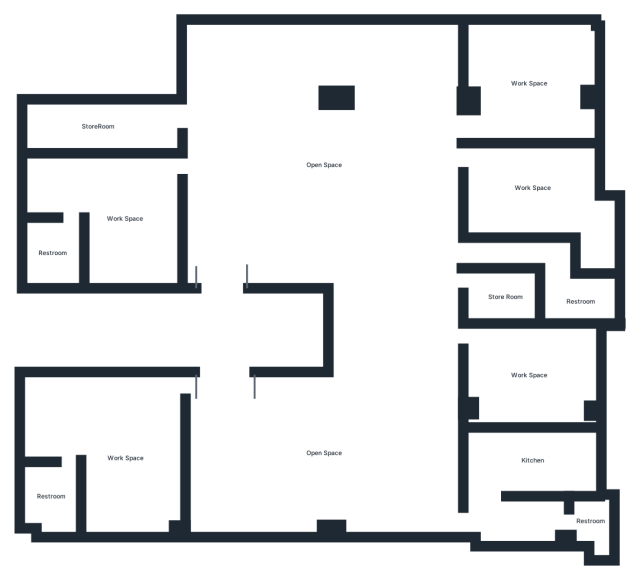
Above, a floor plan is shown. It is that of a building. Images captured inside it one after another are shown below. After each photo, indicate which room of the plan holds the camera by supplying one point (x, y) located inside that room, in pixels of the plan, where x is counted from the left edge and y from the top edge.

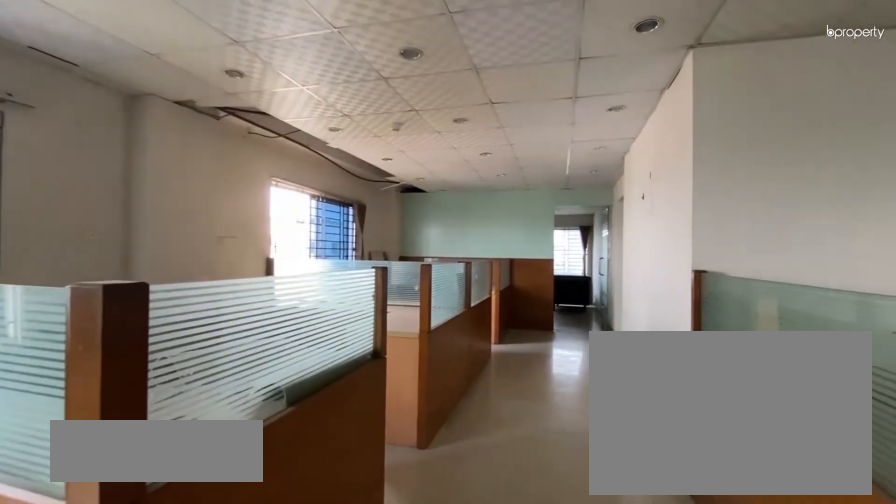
(329, 457)
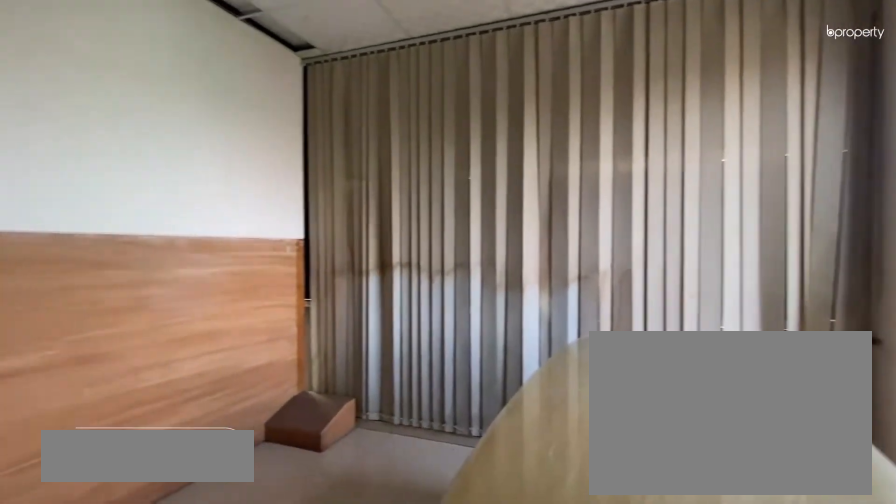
(526, 82)
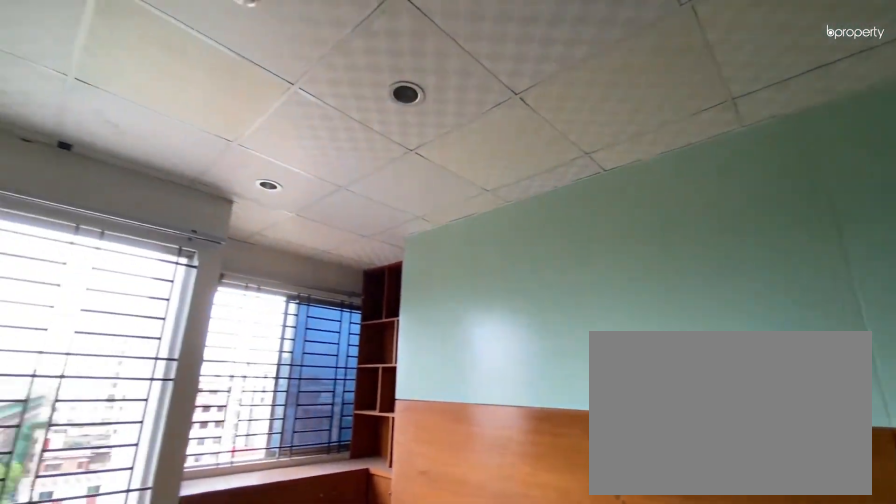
(532, 190)
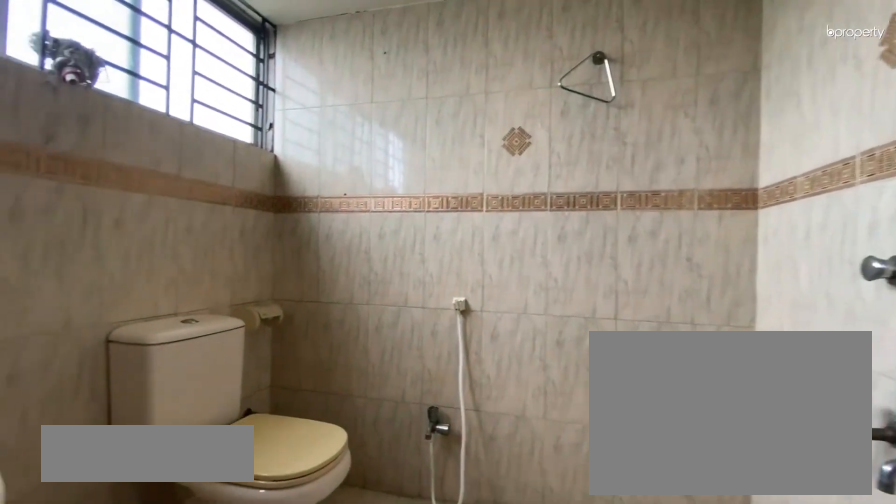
(578, 303)
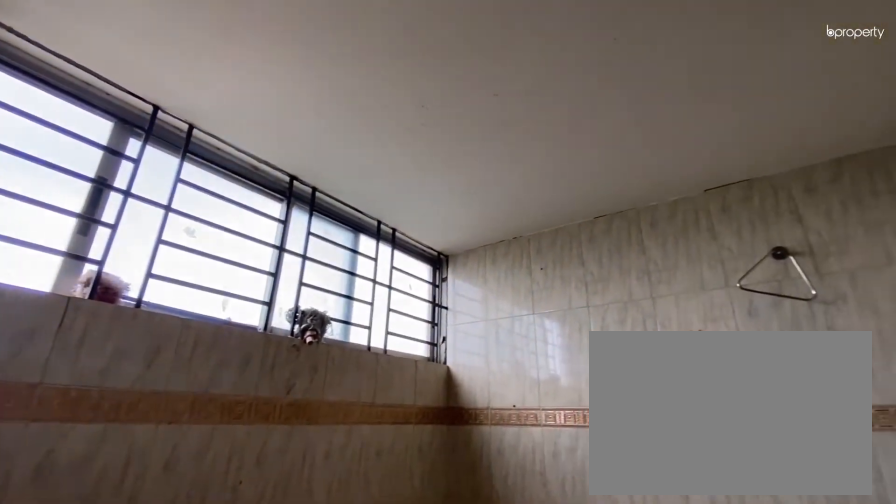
(578, 303)
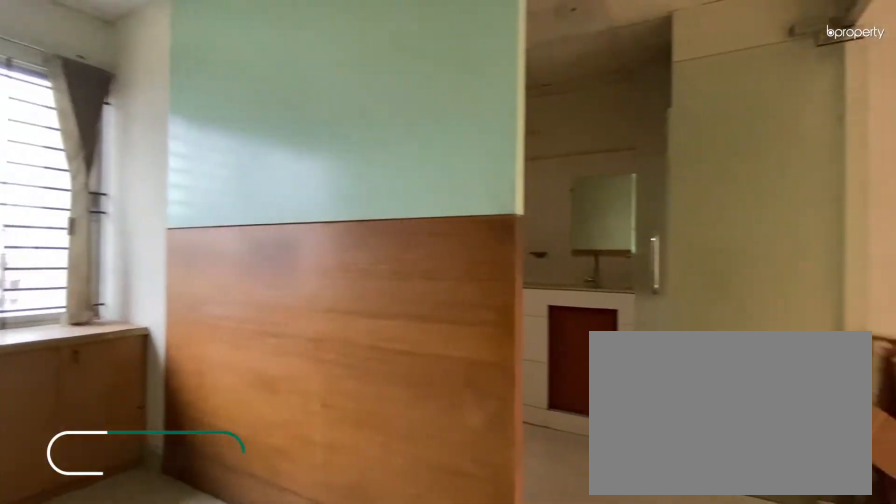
(531, 462)
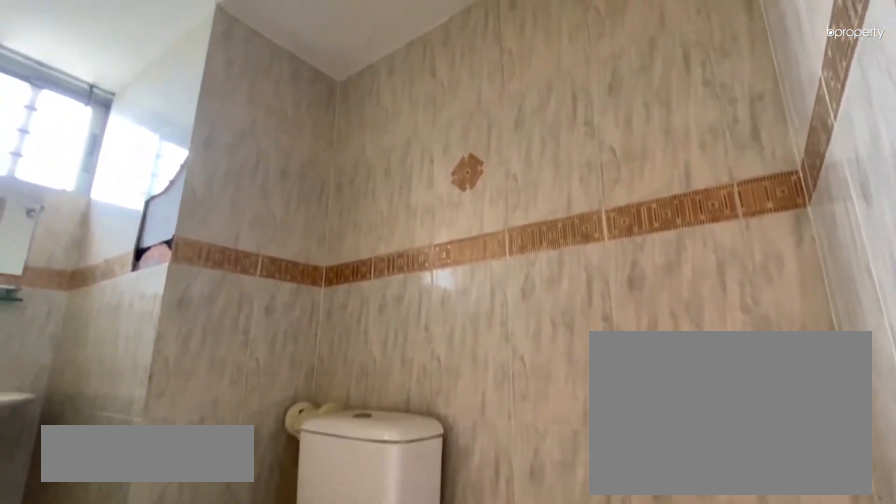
(51, 495)
